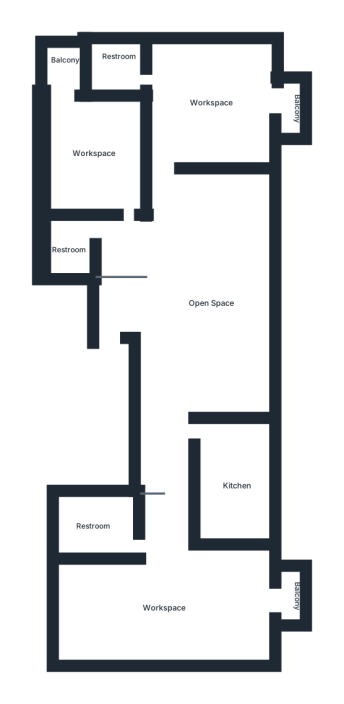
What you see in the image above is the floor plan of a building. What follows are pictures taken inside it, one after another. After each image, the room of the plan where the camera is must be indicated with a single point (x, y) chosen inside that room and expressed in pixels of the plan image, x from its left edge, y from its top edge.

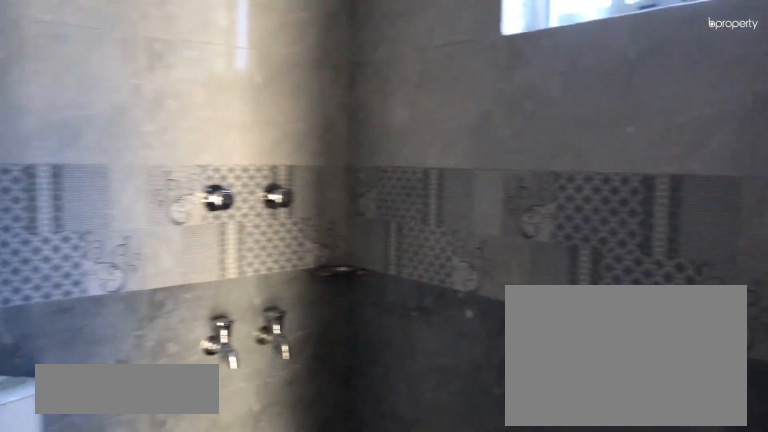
(117, 68)
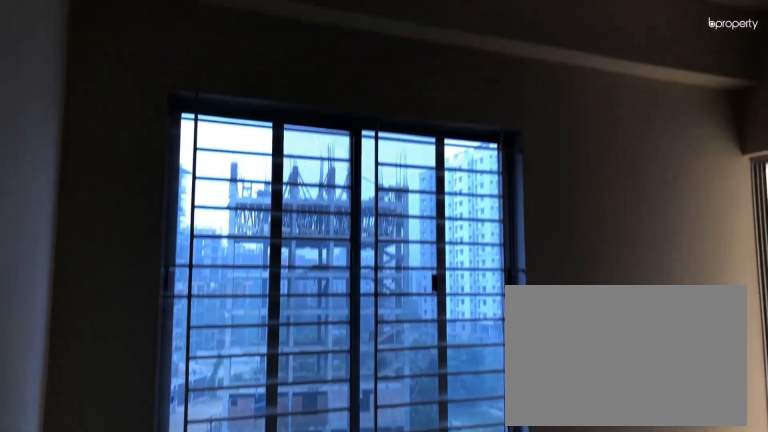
(102, 155)
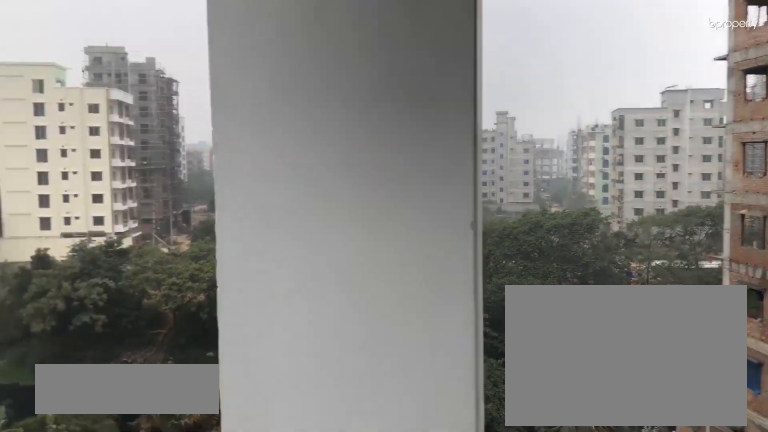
(64, 67)
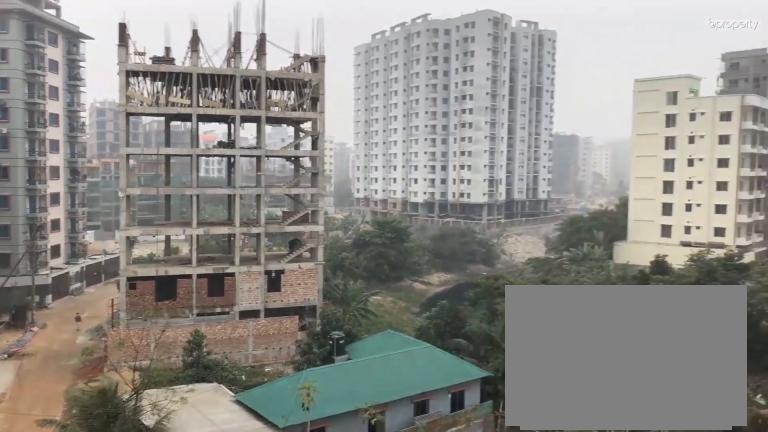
(64, 67)
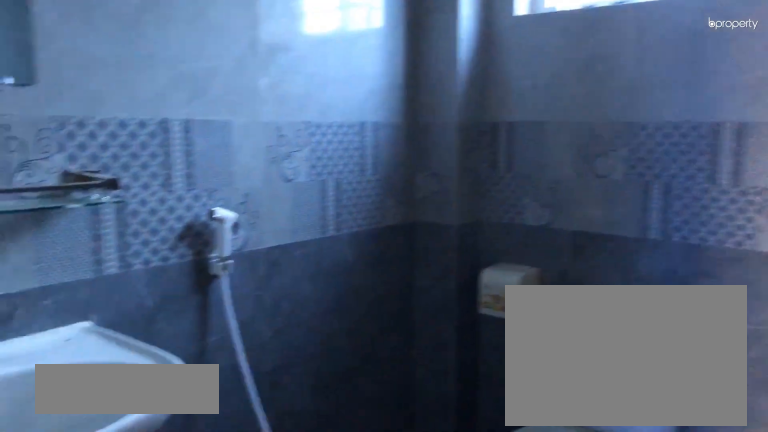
(68, 249)
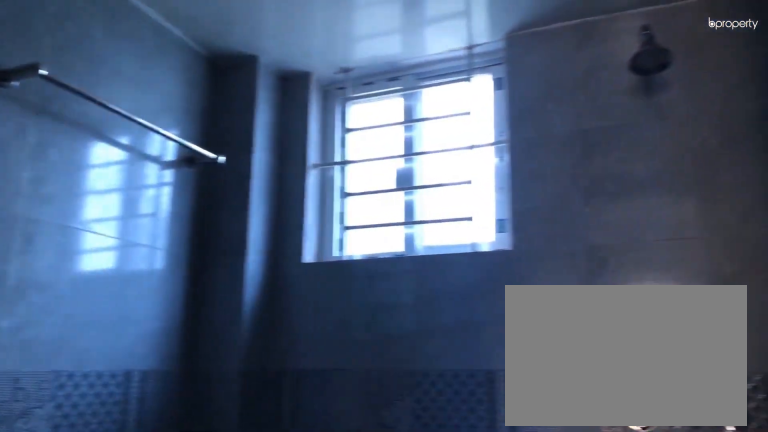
(68, 249)
